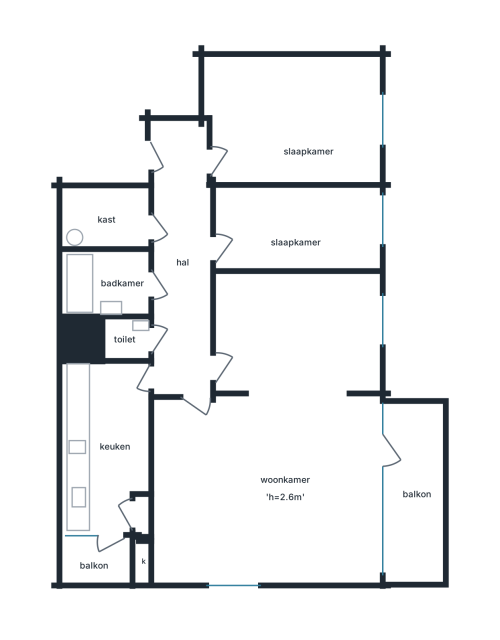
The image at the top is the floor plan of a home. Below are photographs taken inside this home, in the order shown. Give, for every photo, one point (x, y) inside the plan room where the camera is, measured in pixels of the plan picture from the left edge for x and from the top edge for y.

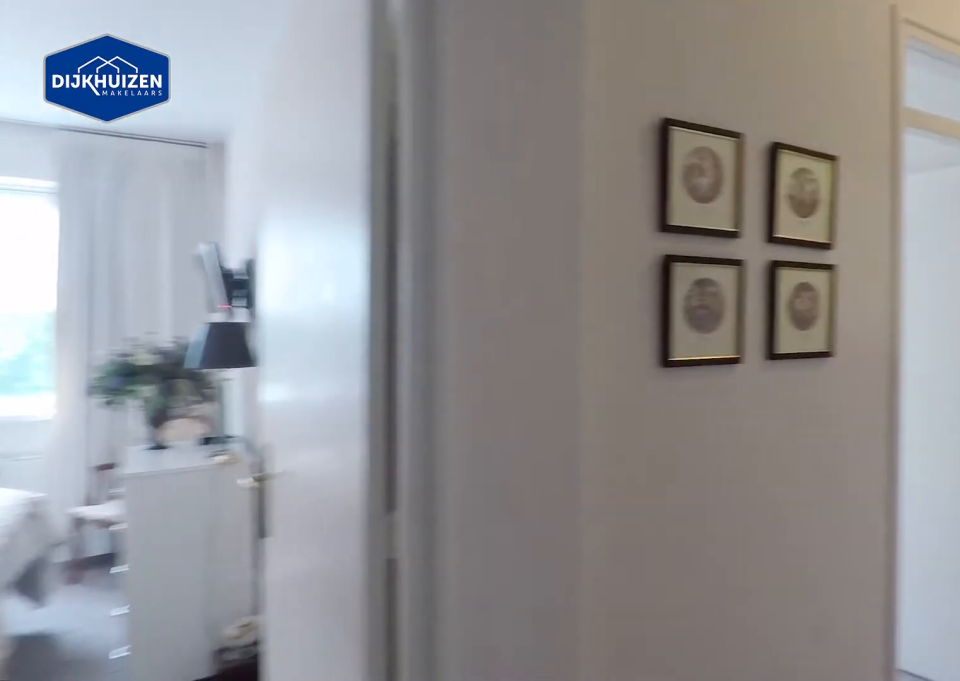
(182, 262)
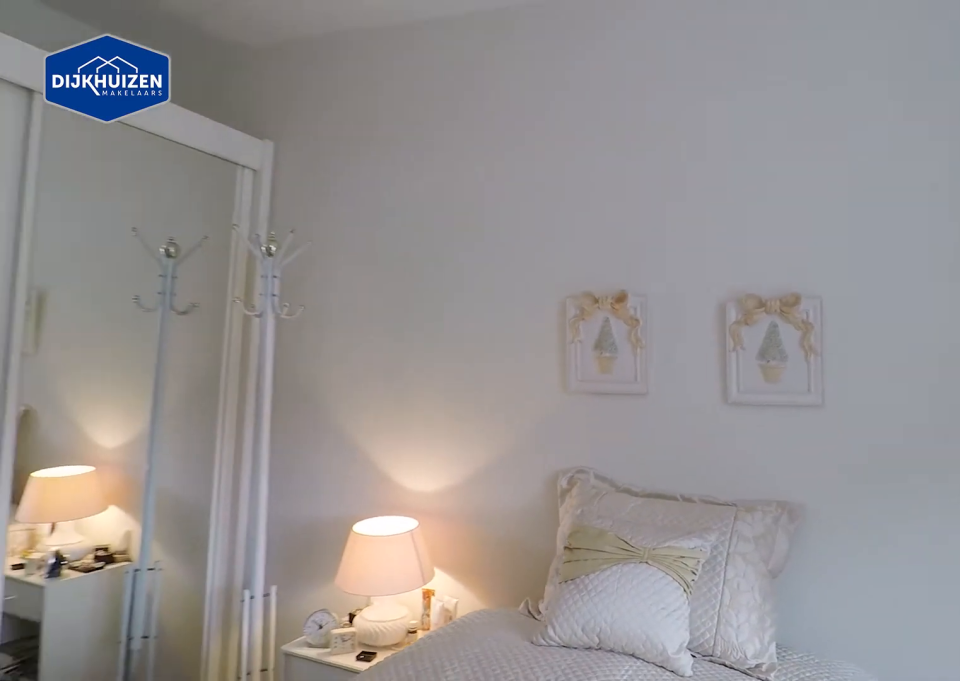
(293, 118)
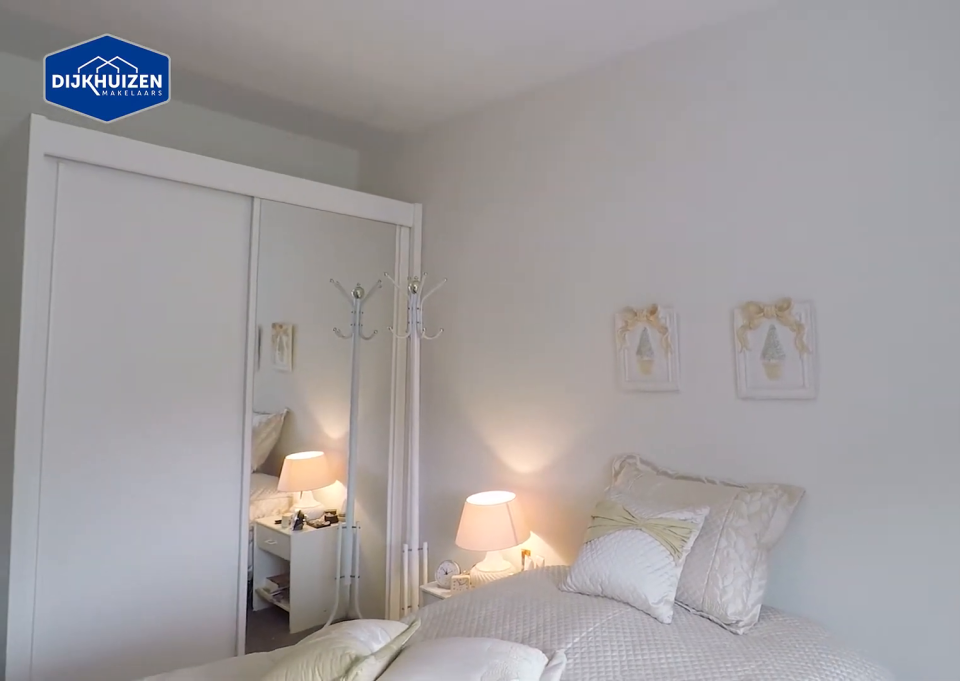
(293, 118)
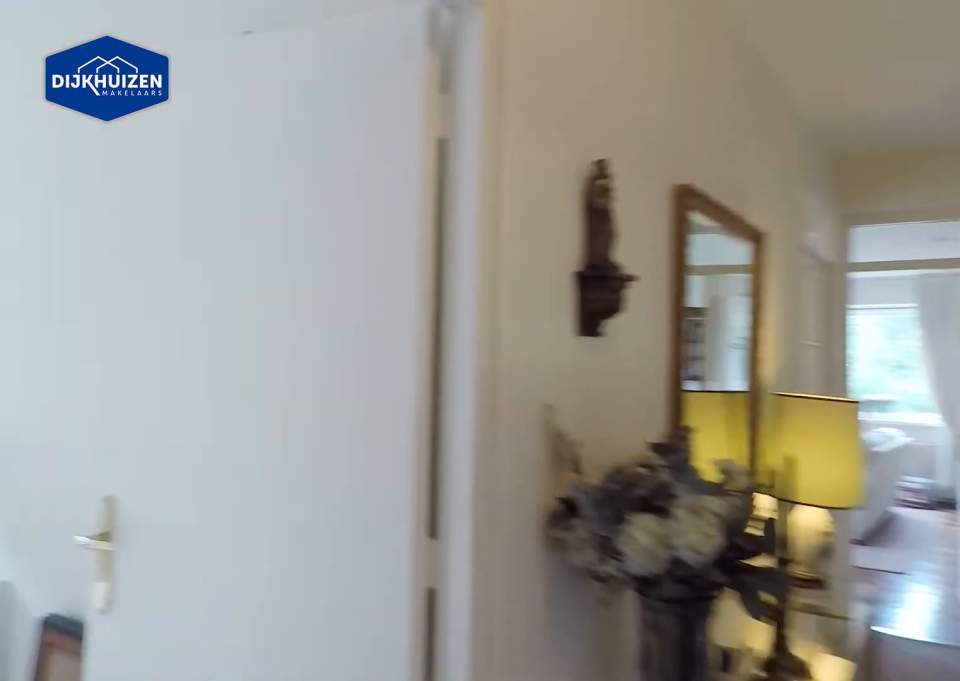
(182, 262)
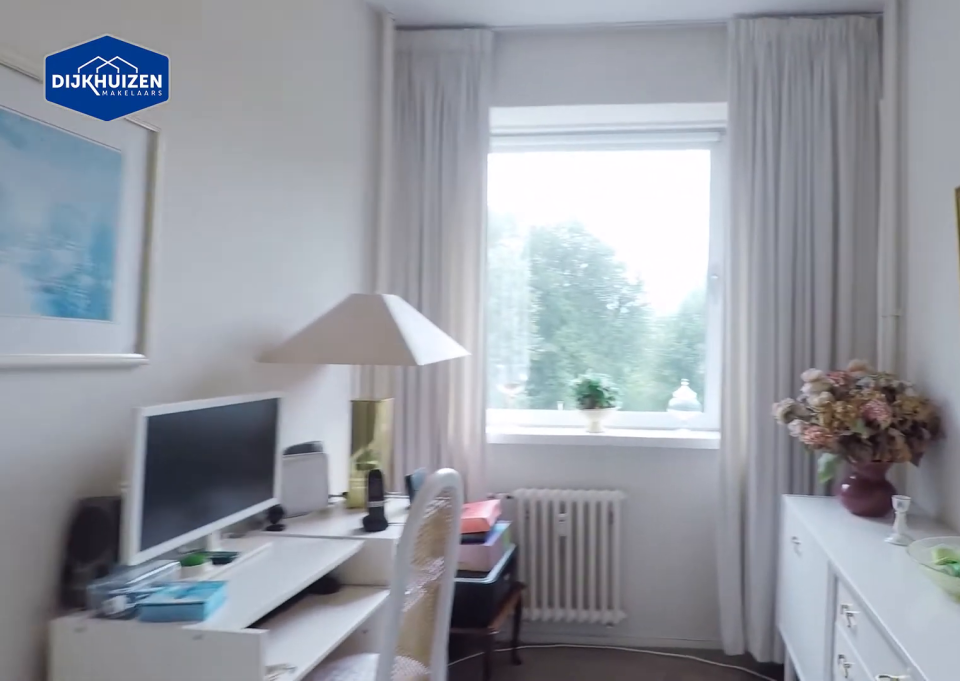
(297, 231)
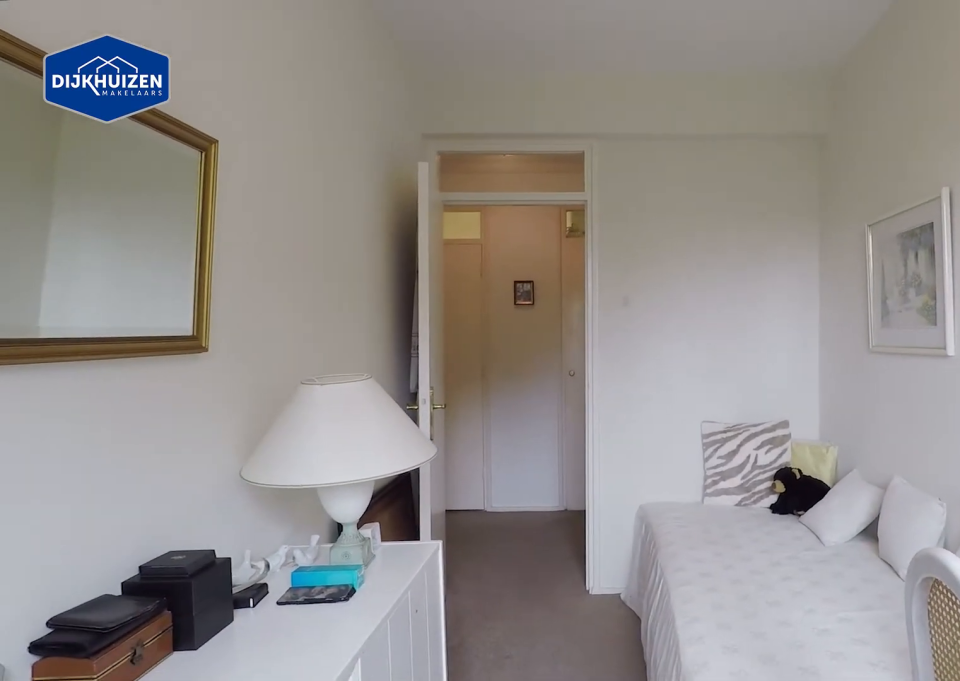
(297, 231)
